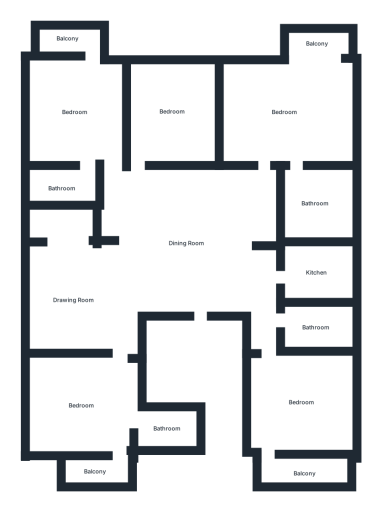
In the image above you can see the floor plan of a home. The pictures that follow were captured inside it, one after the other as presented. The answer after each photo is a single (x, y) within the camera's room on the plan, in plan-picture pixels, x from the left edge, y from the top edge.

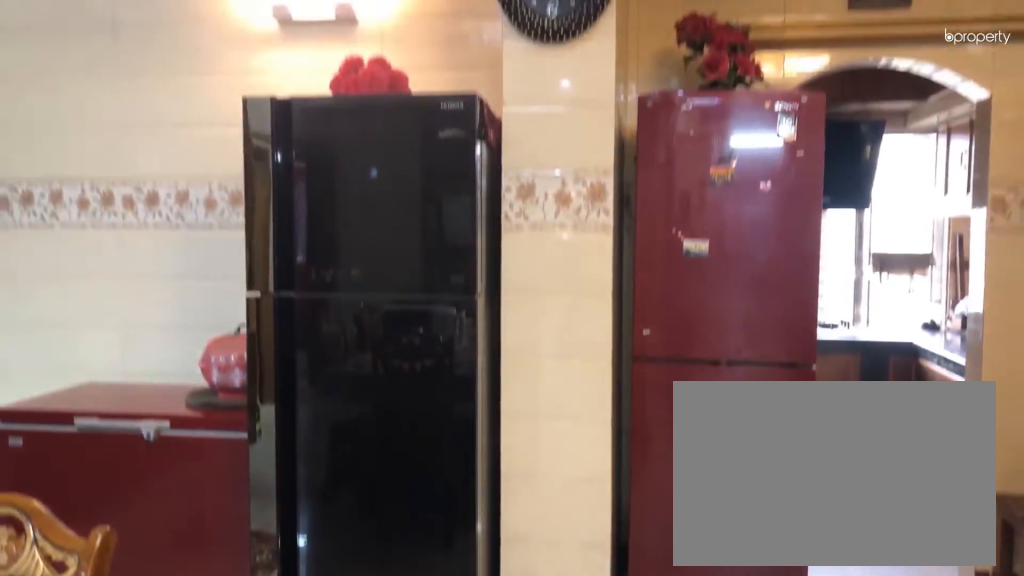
(189, 242)
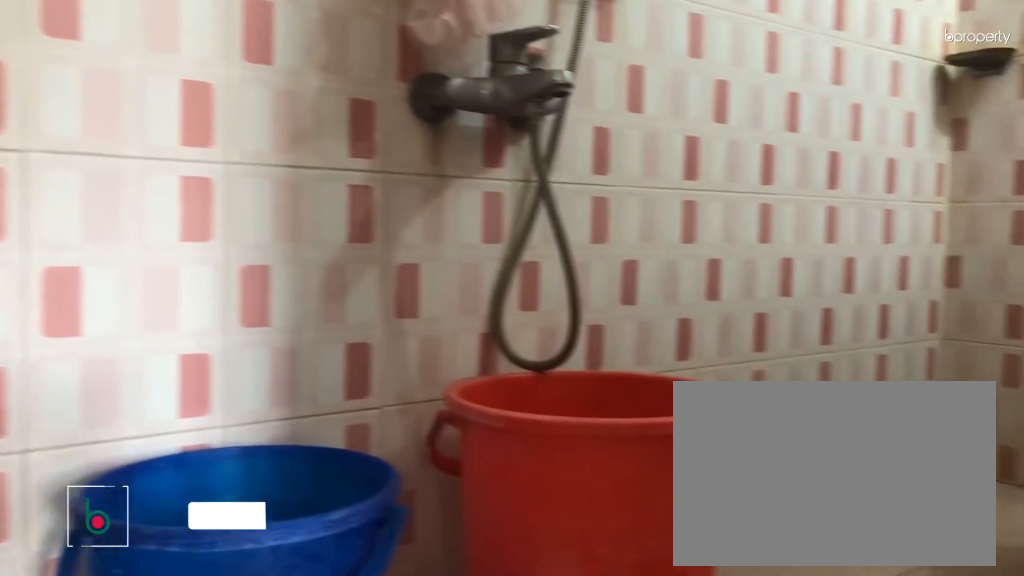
(61, 185)
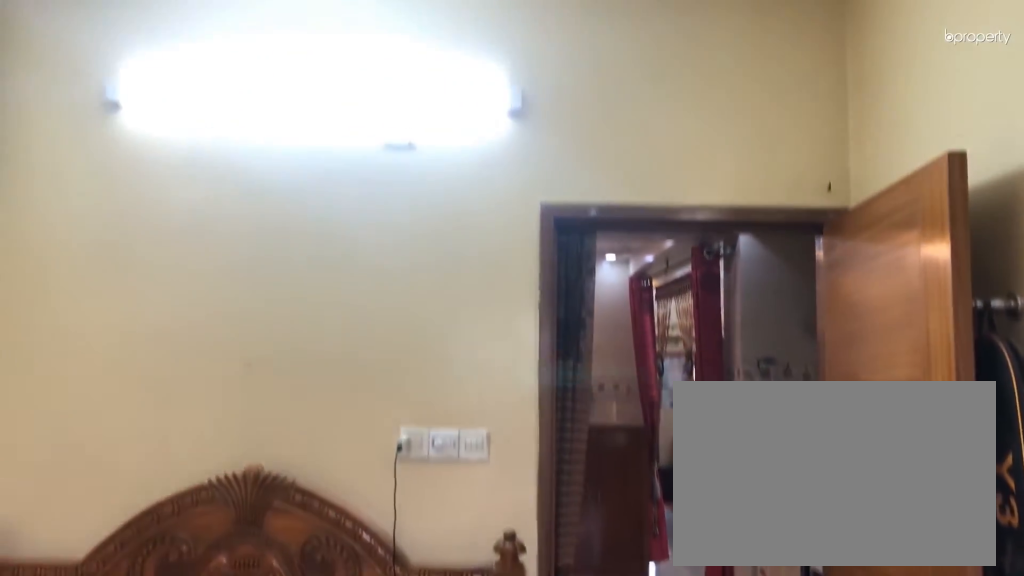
(171, 110)
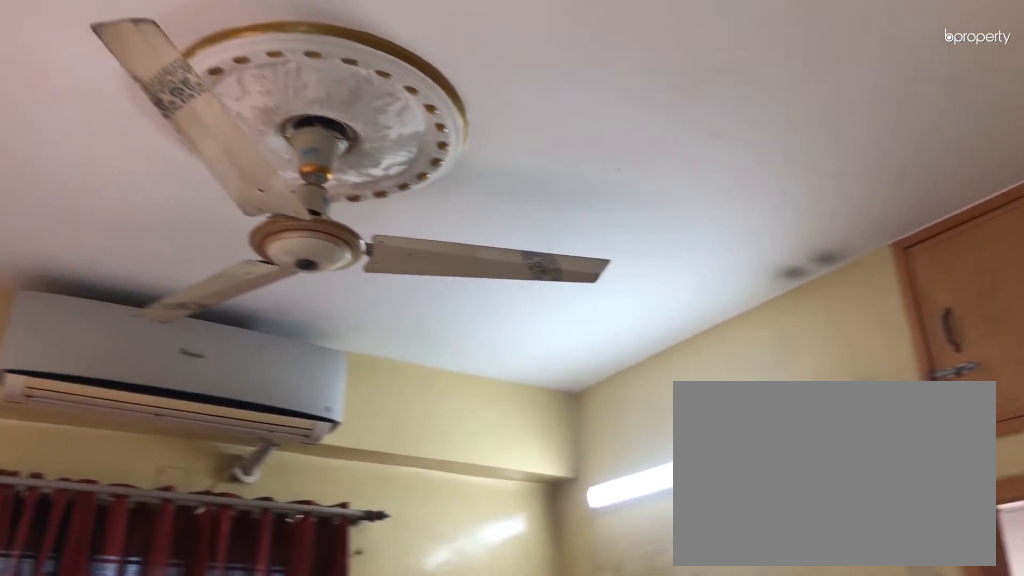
(285, 113)
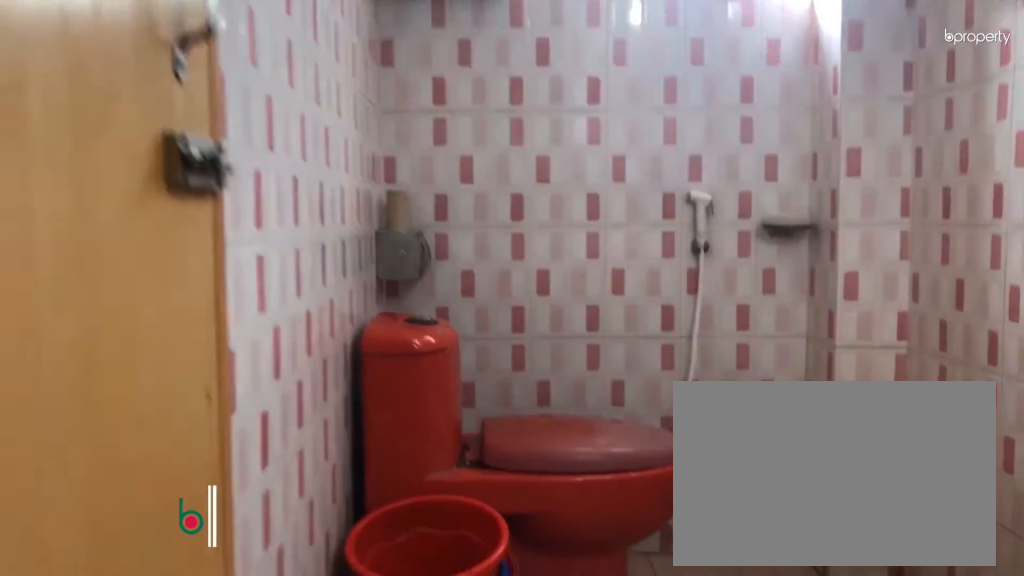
(308, 325)
